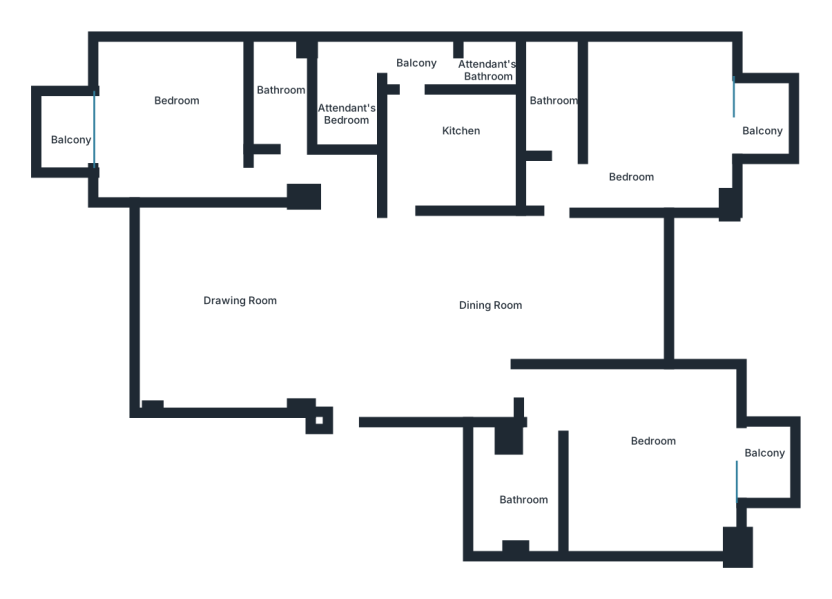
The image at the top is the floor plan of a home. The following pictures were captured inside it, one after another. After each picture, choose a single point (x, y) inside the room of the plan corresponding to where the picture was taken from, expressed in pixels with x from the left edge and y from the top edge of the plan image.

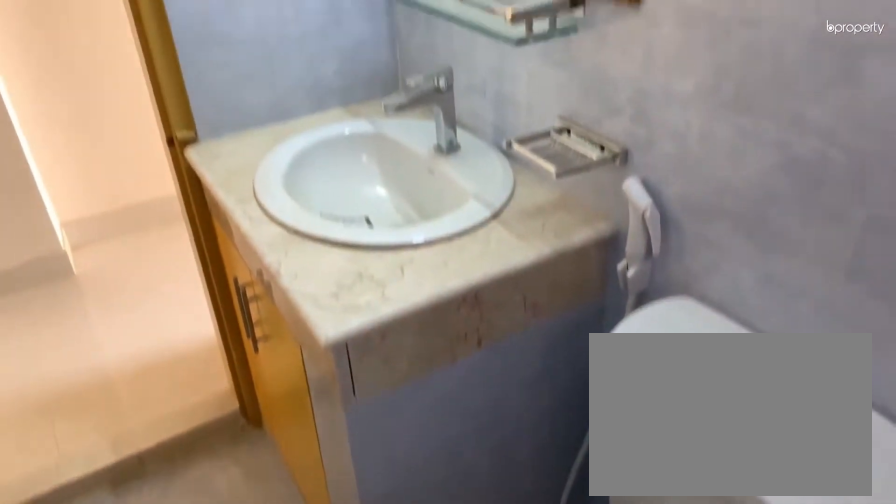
(280, 102)
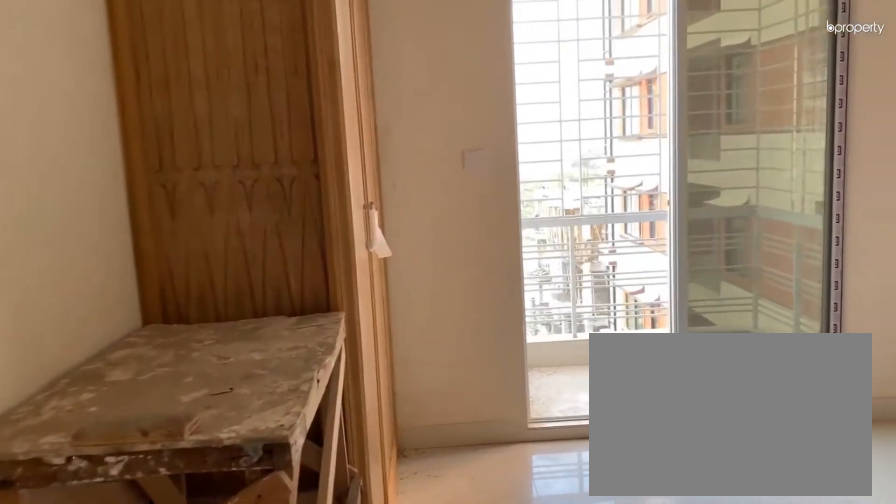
(177, 122)
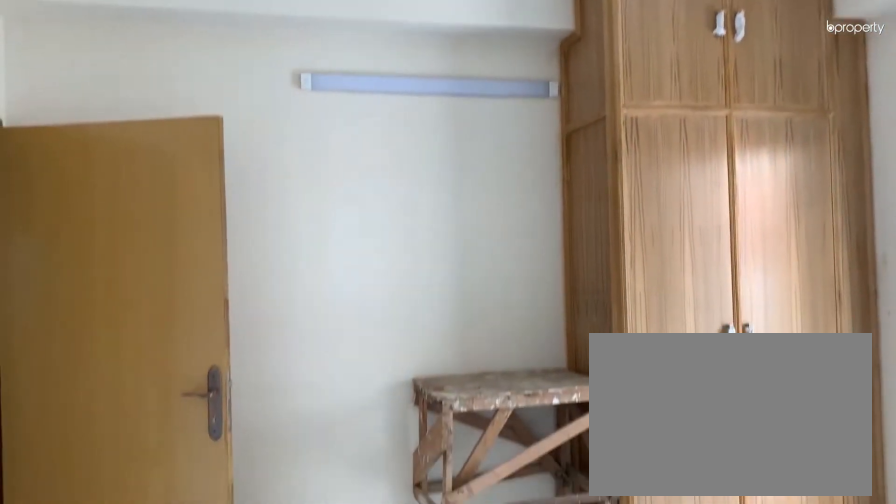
(169, 135)
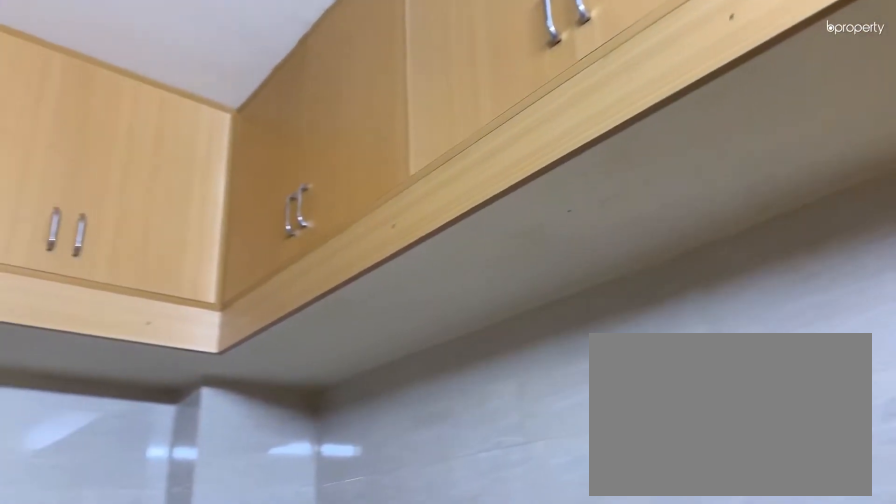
(435, 152)
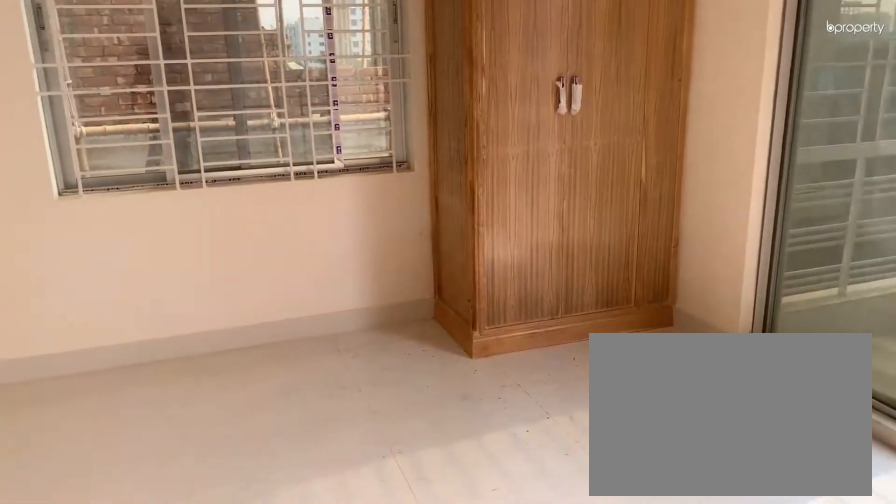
(658, 129)
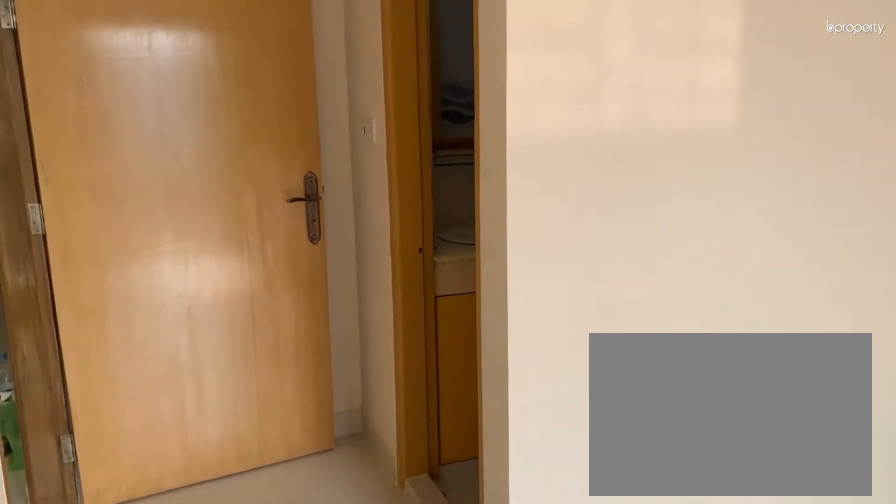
(658, 129)
